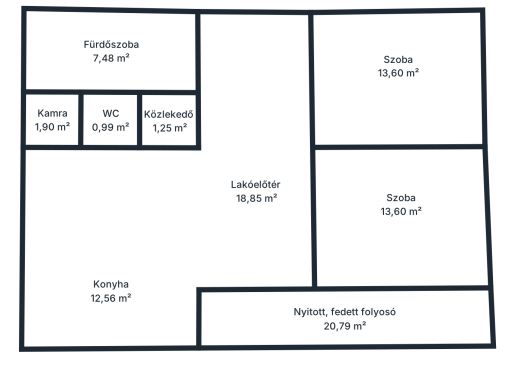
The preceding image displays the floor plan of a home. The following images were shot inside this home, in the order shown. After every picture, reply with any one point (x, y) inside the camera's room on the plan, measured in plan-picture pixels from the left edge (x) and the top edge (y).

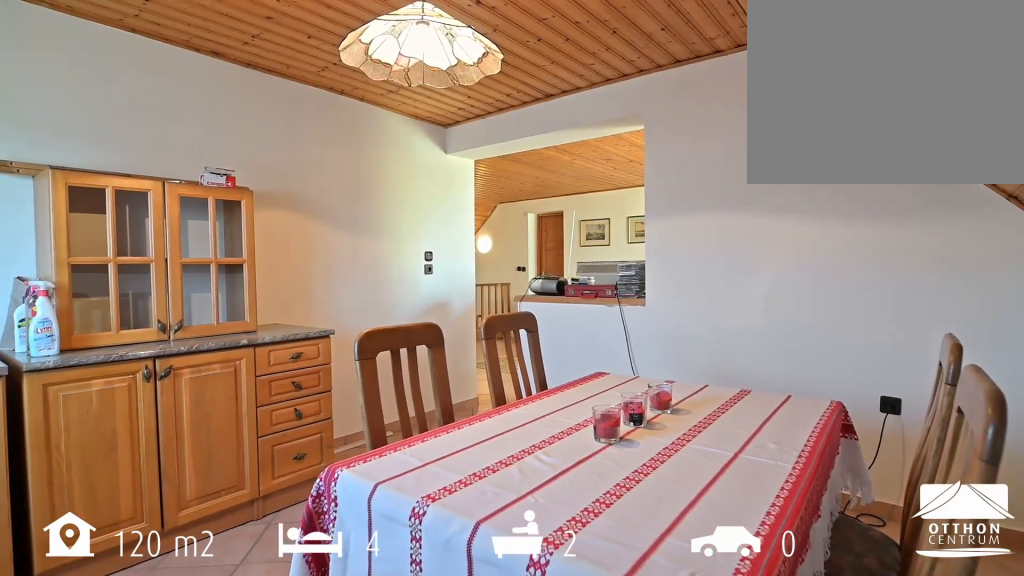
(110, 305)
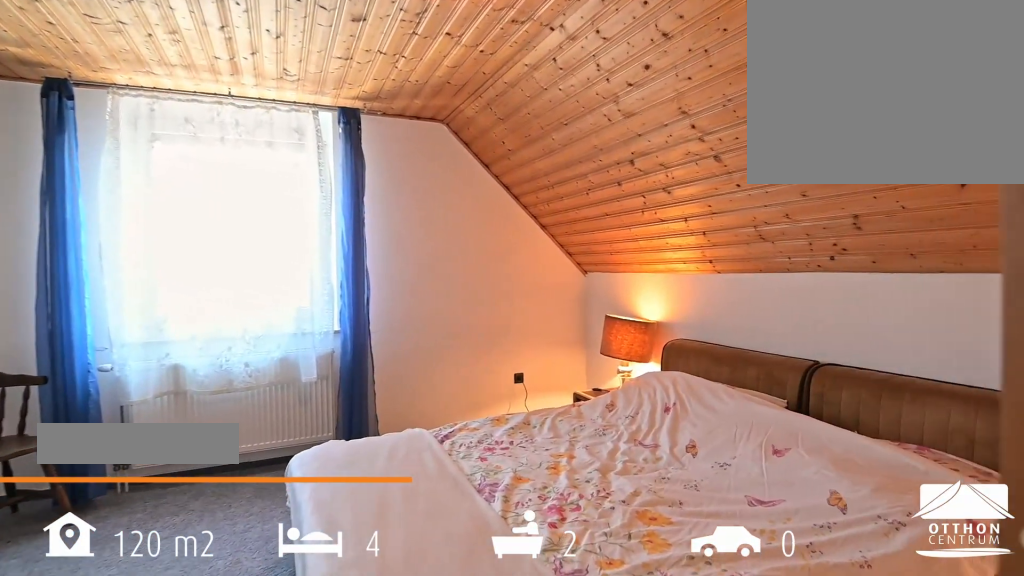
(400, 104)
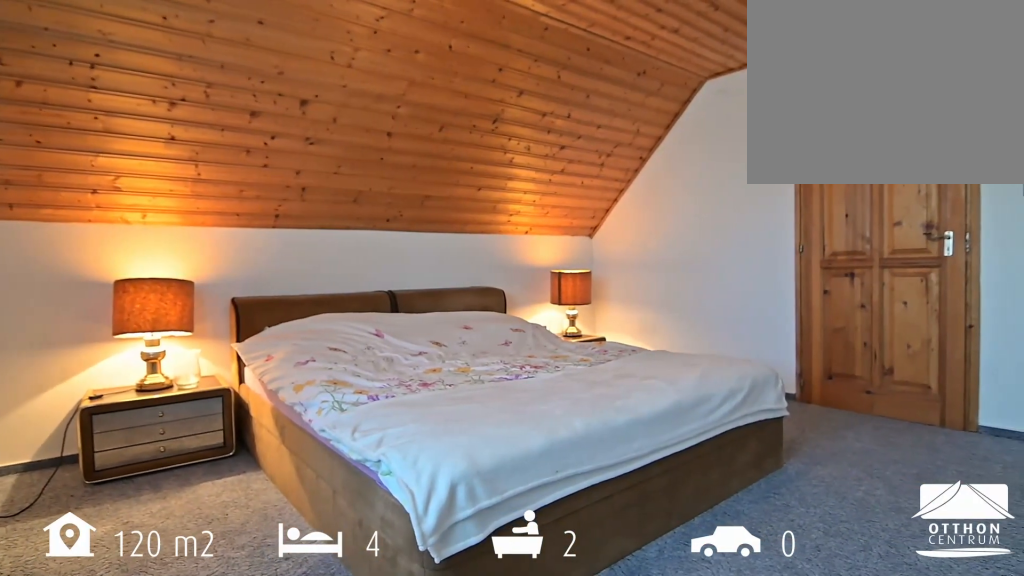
(400, 104)
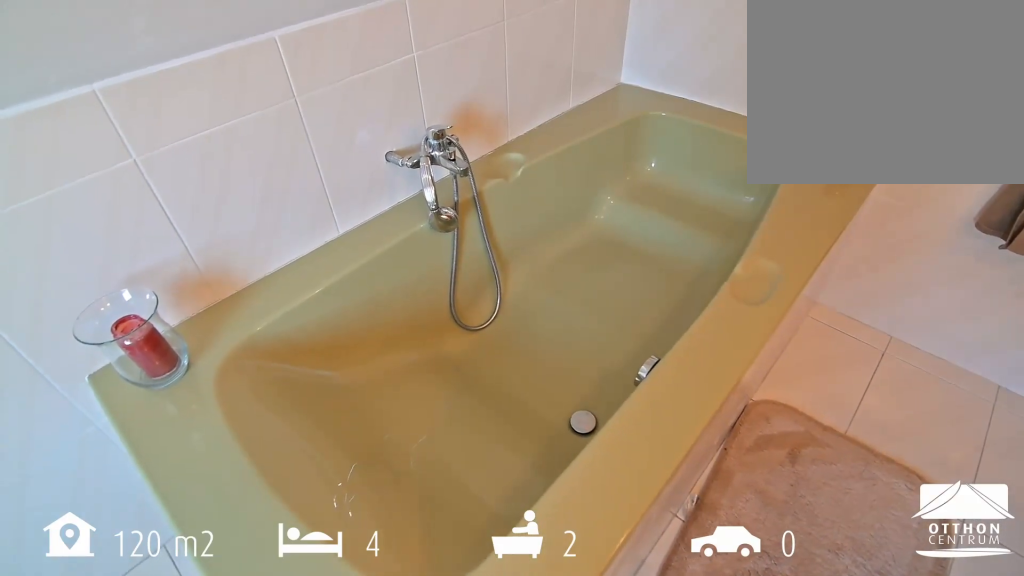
(114, 67)
